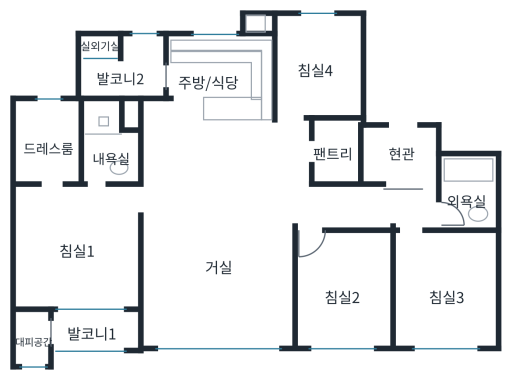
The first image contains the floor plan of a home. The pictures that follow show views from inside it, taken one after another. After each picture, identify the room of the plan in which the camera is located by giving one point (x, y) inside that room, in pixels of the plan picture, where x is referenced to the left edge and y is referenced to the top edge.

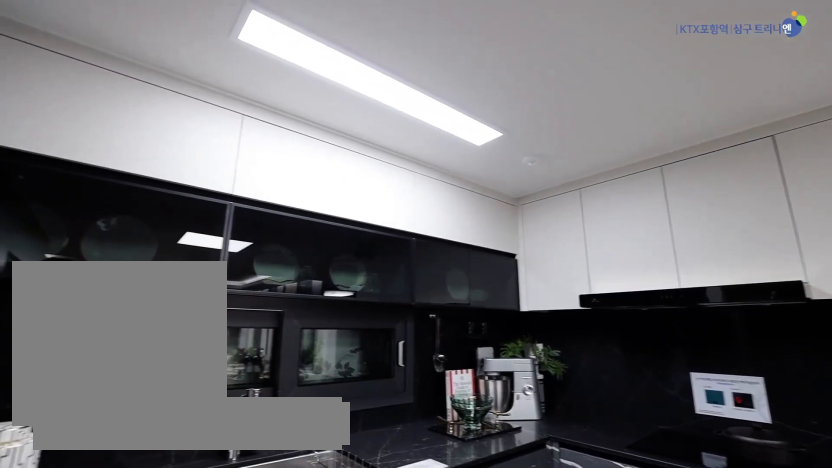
(207, 112)
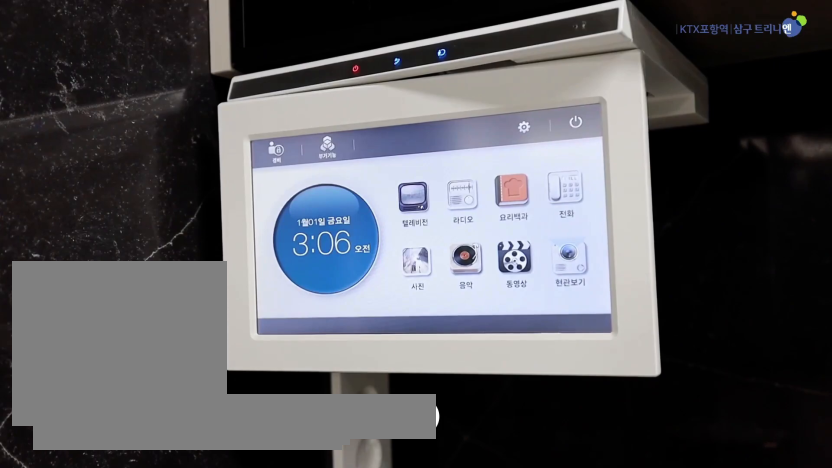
(207, 112)
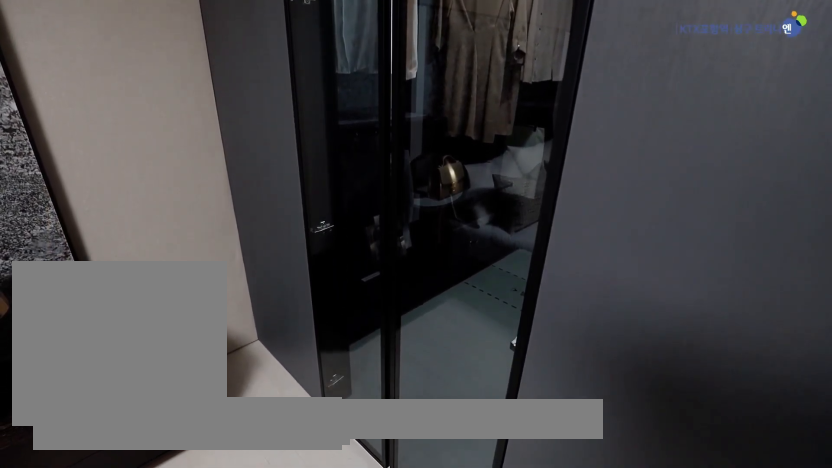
(71, 209)
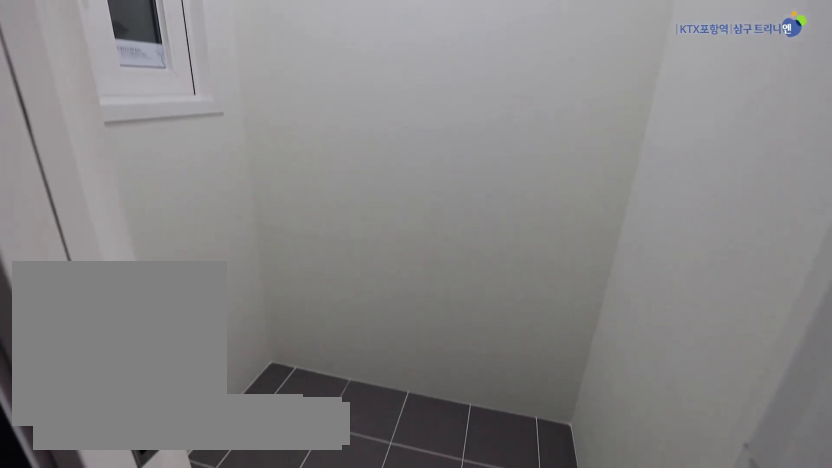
(92, 334)
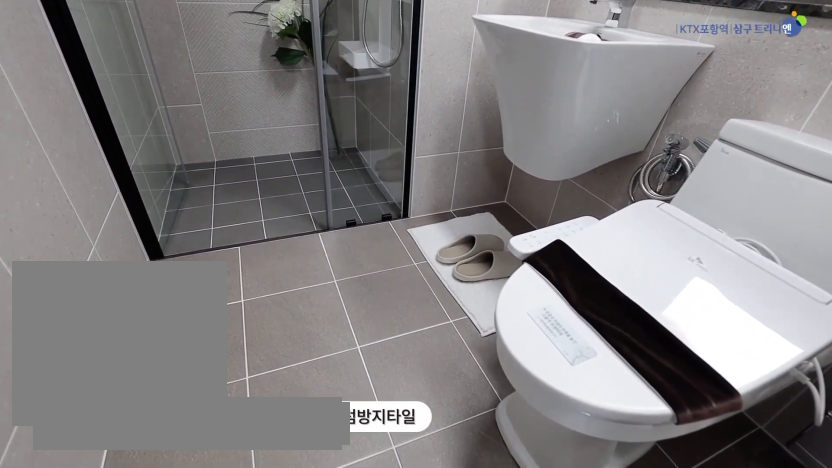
(108, 143)
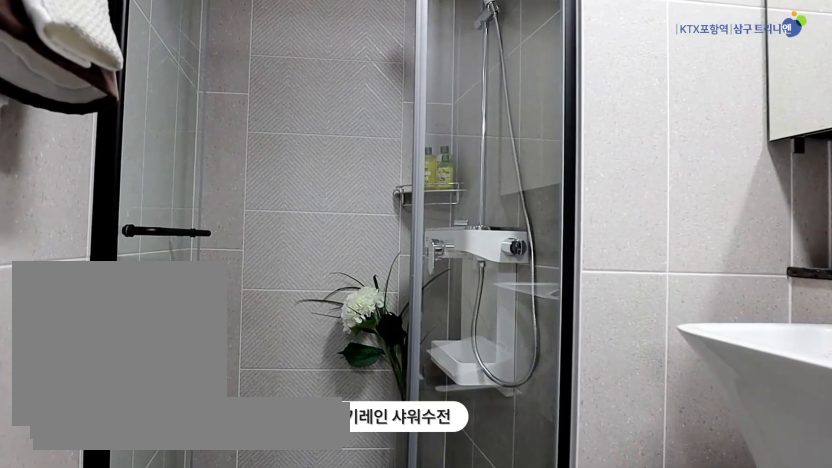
(108, 143)
